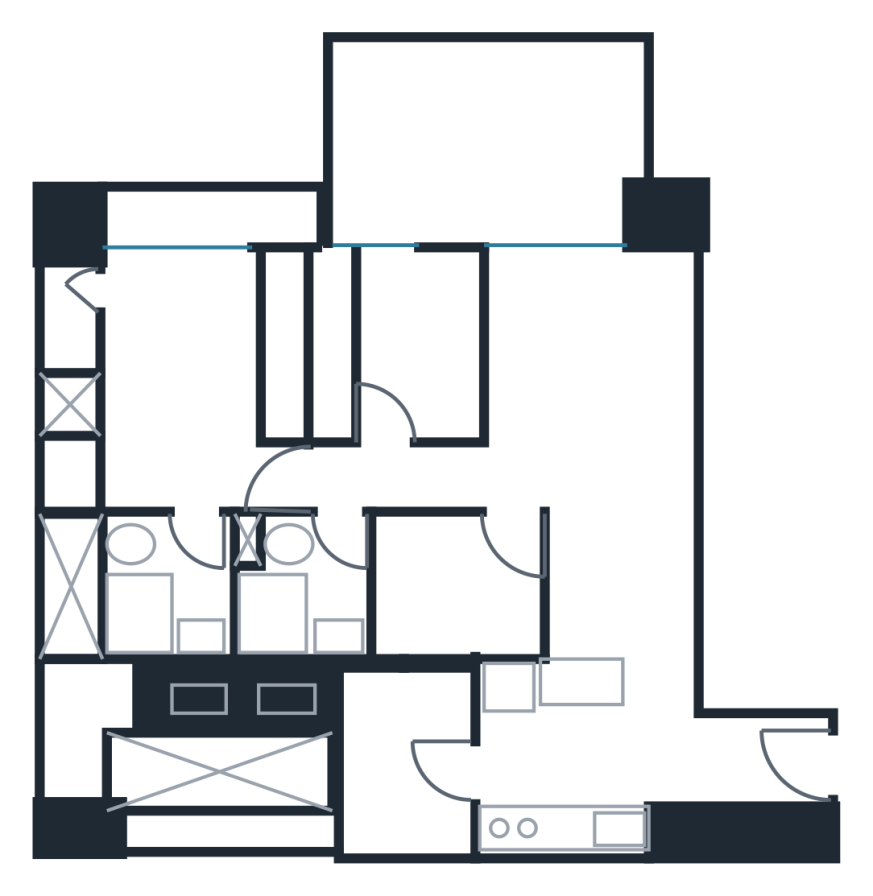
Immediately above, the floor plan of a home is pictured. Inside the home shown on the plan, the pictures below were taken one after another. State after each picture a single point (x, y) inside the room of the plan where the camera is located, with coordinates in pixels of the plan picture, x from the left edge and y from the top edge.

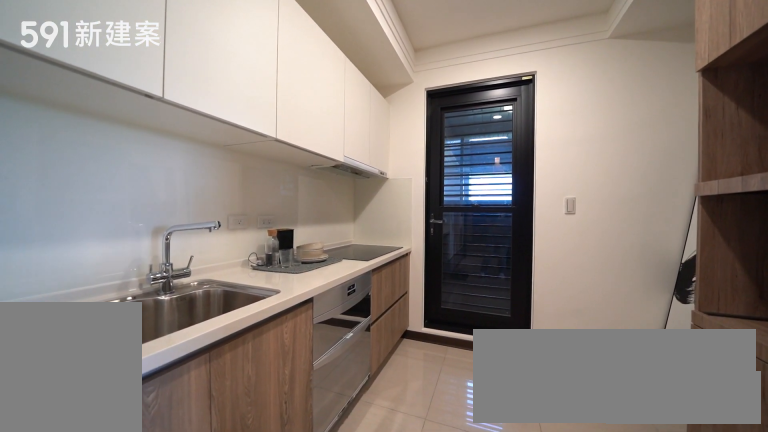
(560, 753)
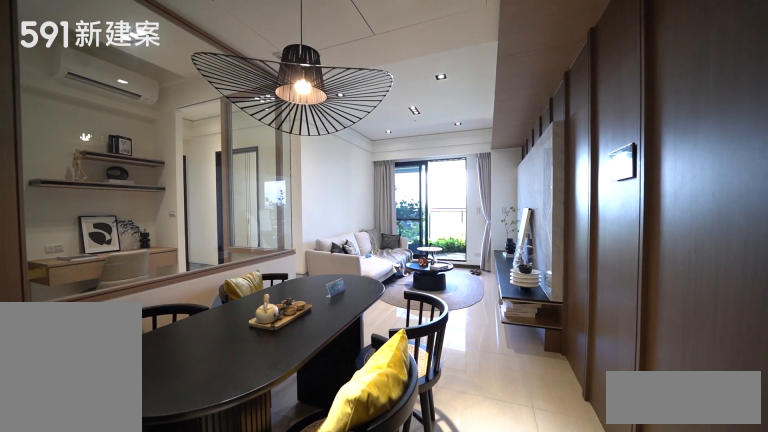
(618, 580)
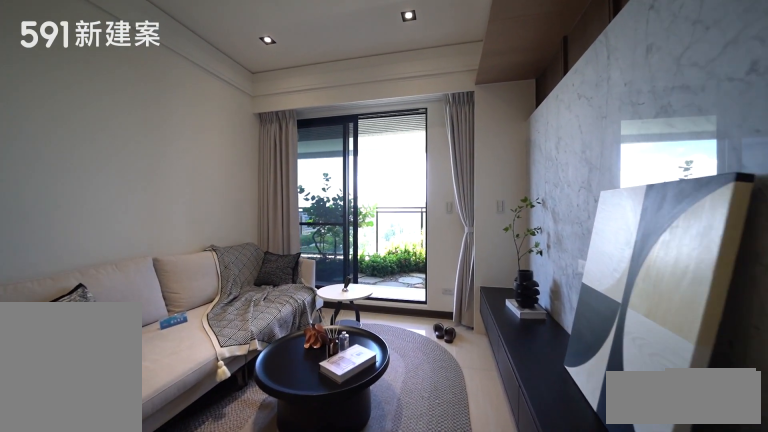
(592, 368)
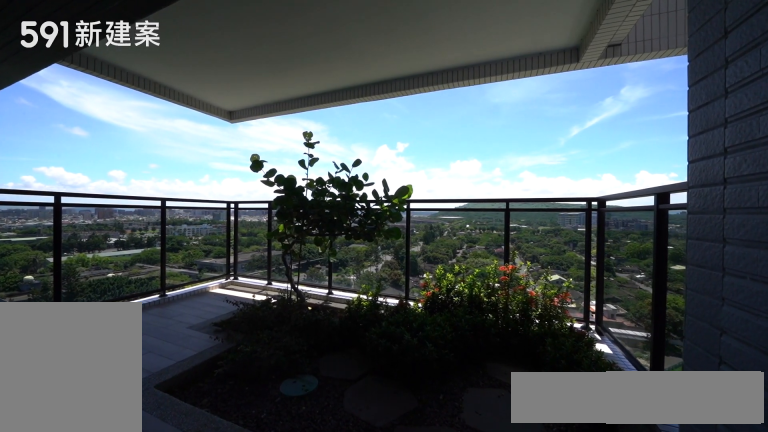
(490, 140)
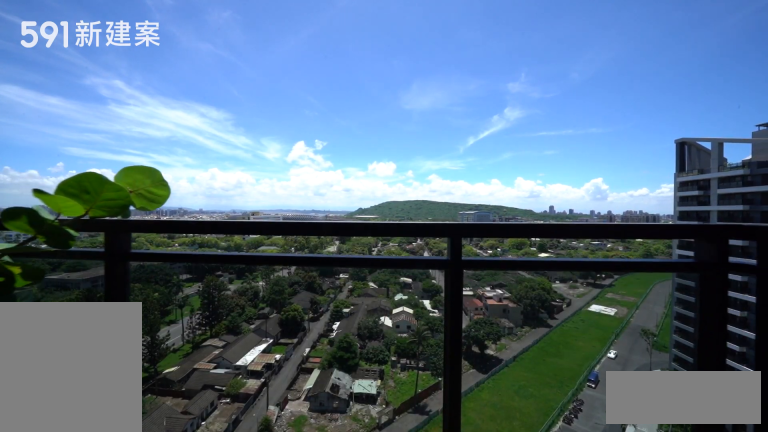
(490, 140)
